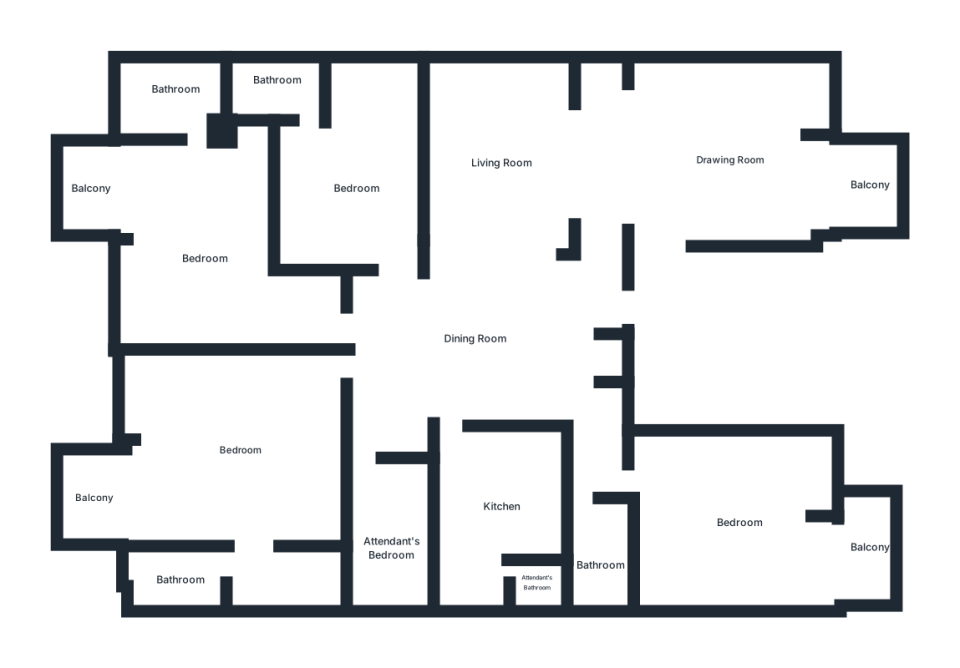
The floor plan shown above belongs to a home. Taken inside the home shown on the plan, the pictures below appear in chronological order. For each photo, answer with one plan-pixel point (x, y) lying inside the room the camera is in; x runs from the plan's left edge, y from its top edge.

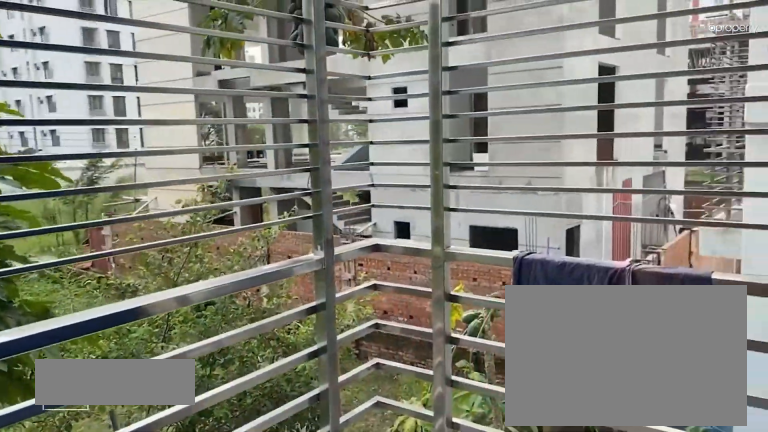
(875, 184)
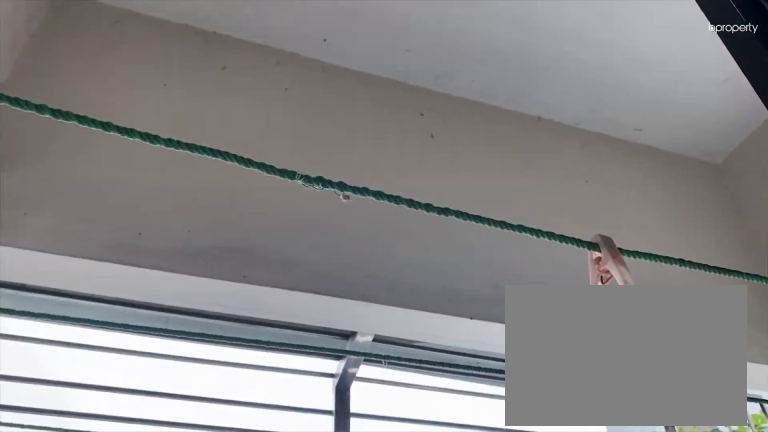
(875, 184)
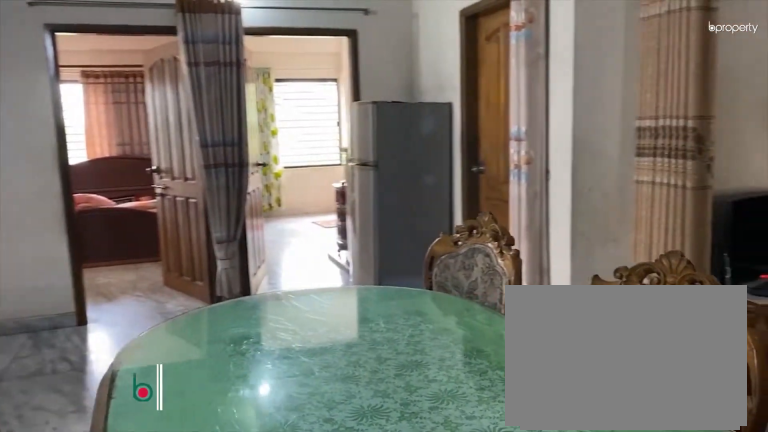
(474, 344)
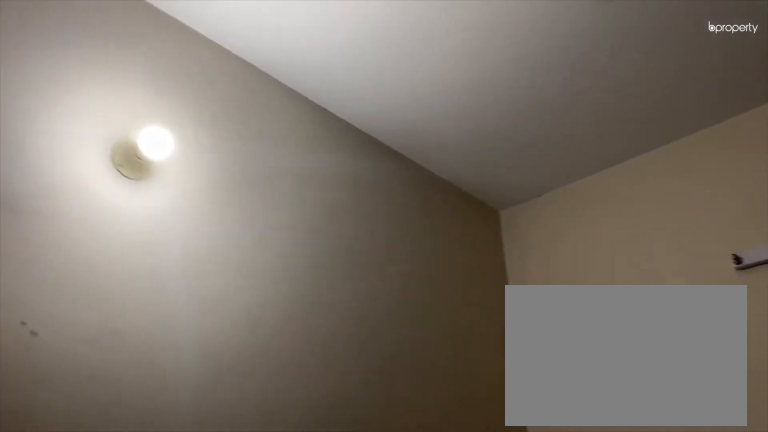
(360, 189)
